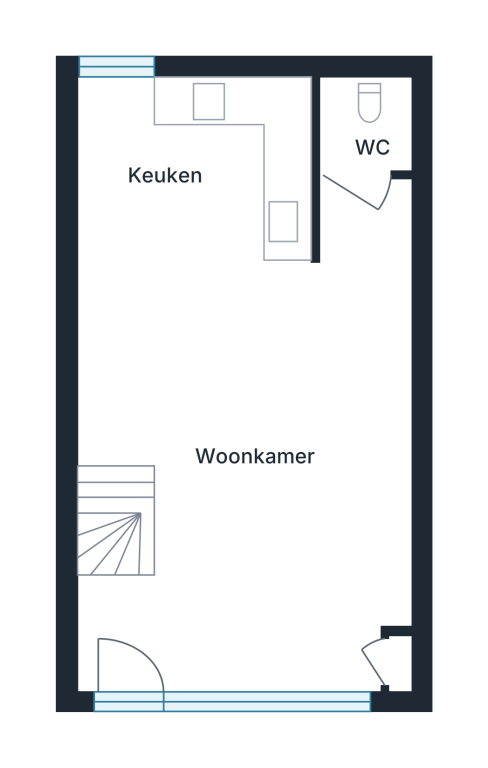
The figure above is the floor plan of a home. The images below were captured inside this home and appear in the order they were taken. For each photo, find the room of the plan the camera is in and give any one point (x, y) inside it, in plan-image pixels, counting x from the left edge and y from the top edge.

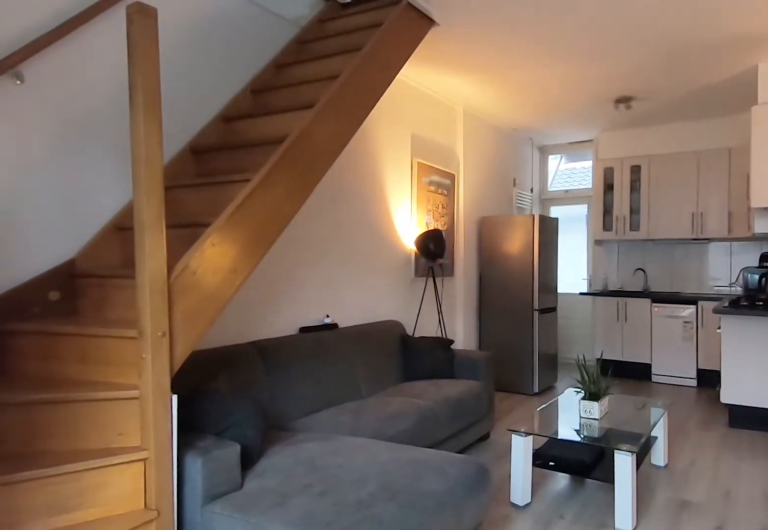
(187, 481)
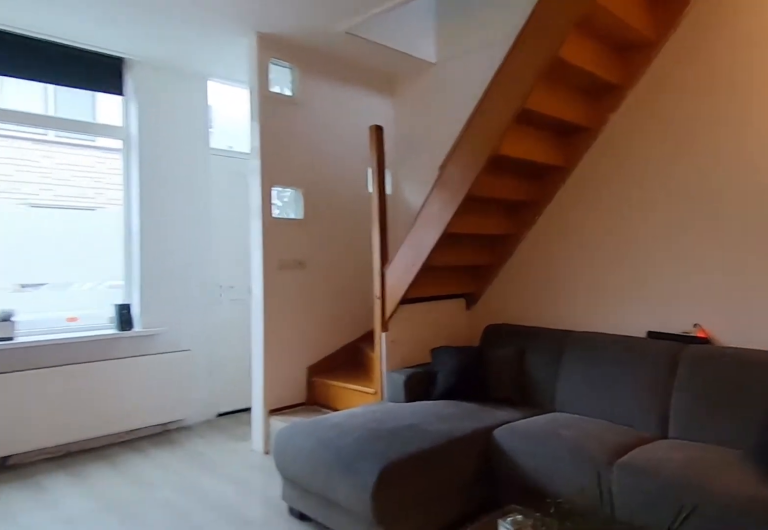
(187, 481)
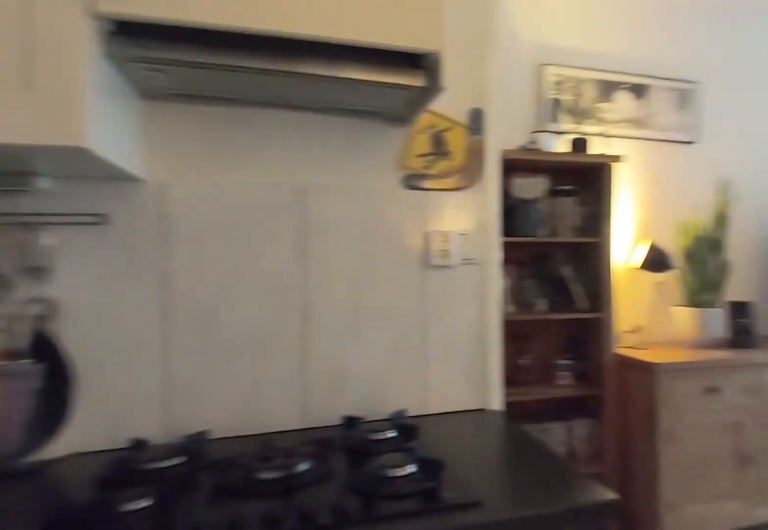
(190, 169)
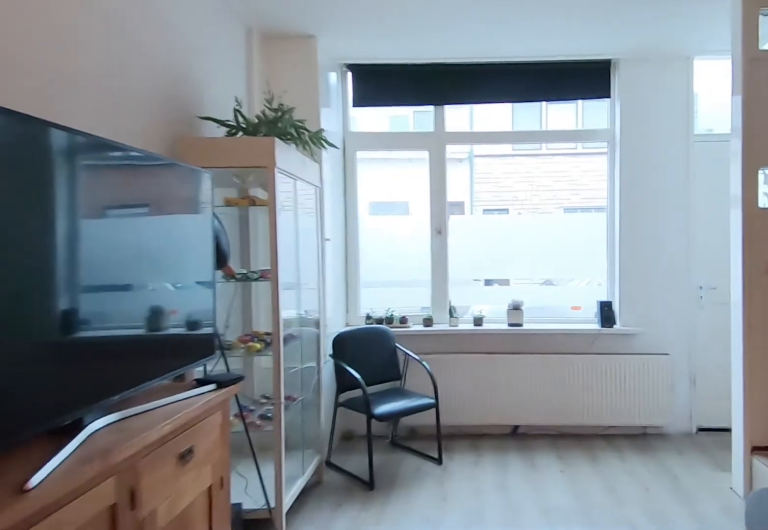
(186, 481)
